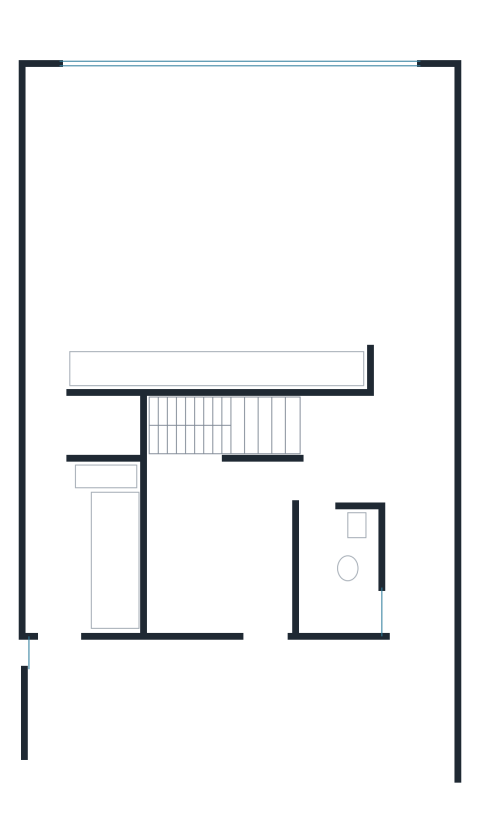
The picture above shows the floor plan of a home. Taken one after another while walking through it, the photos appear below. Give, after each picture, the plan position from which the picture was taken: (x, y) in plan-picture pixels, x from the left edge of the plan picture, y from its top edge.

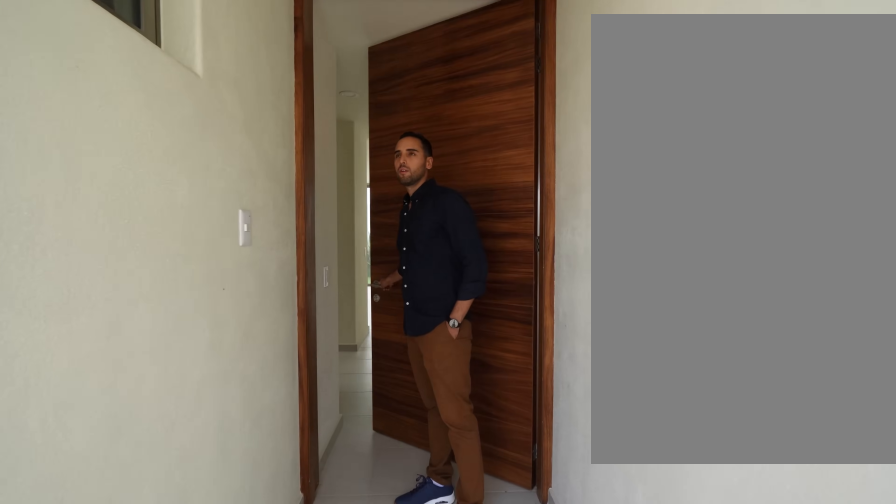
(425, 669)
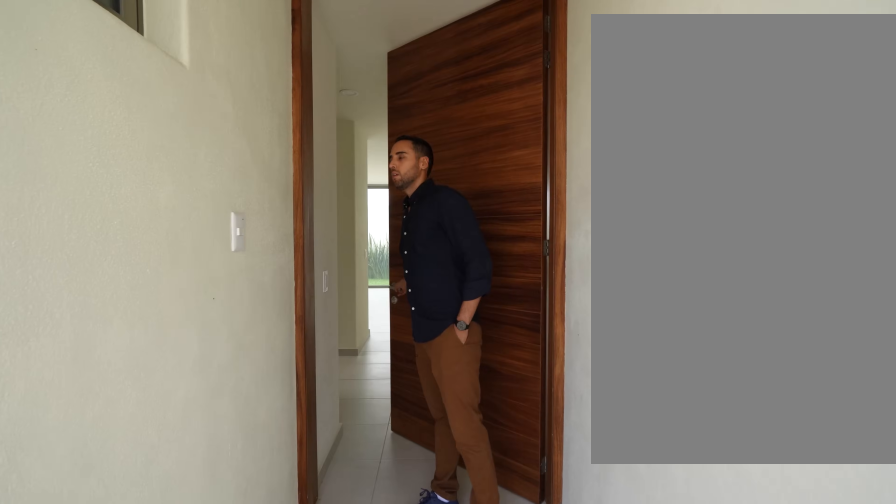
(424, 669)
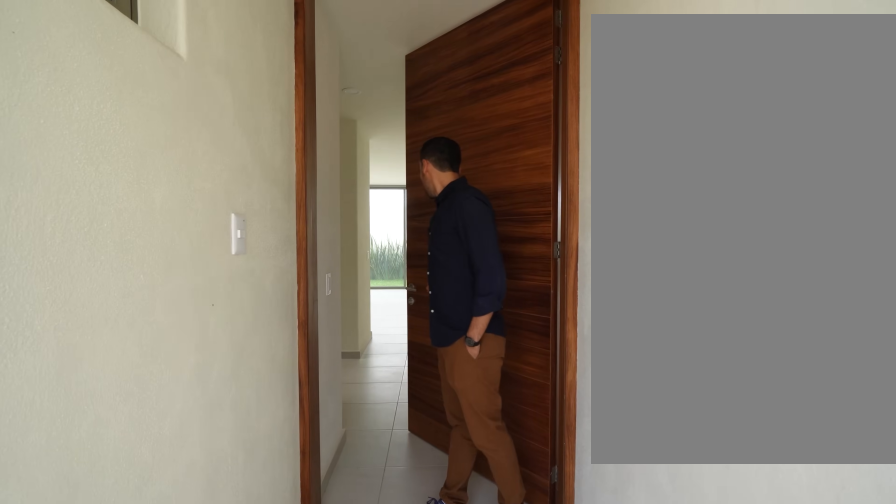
(425, 669)
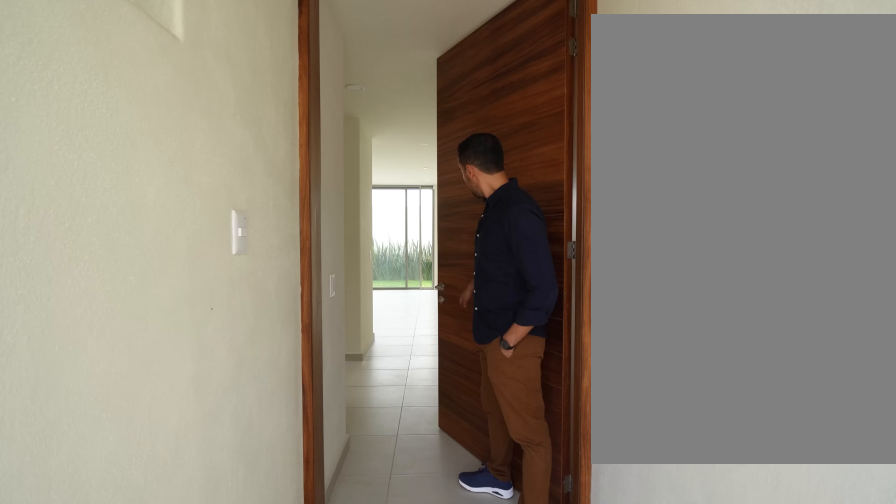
(420, 662)
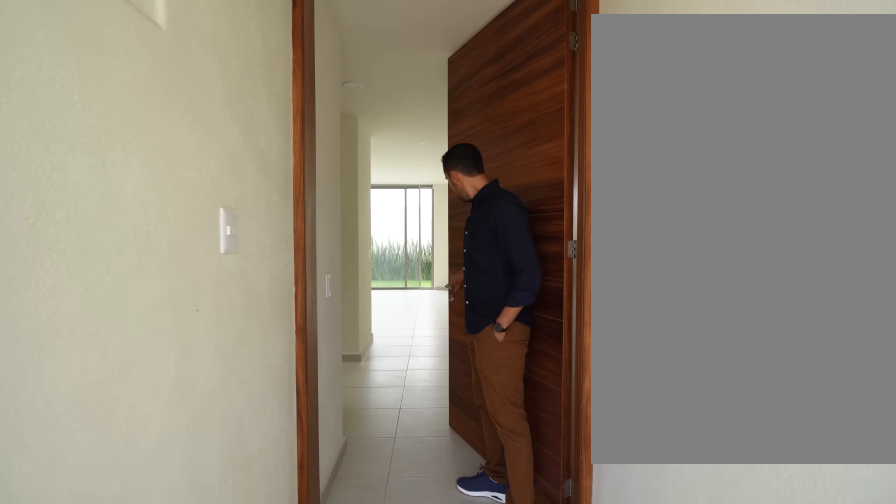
(420, 662)
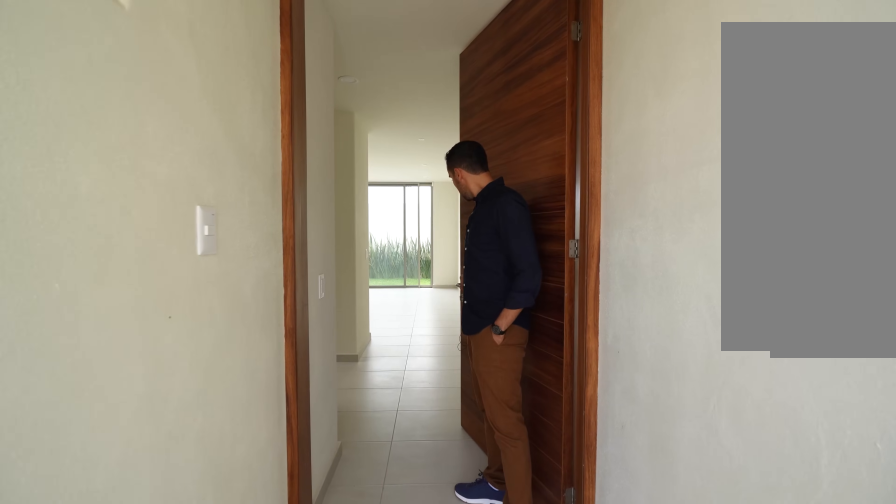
(420, 658)
